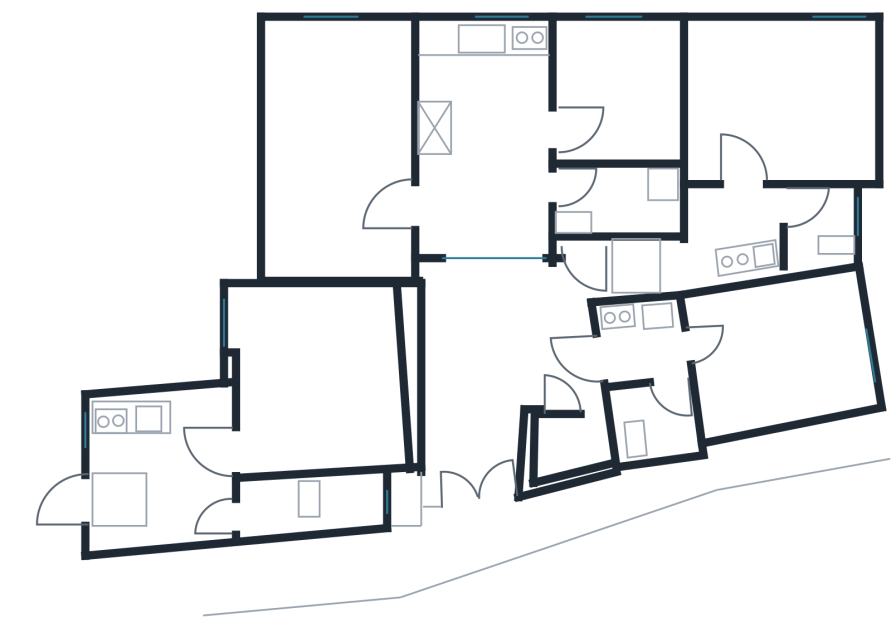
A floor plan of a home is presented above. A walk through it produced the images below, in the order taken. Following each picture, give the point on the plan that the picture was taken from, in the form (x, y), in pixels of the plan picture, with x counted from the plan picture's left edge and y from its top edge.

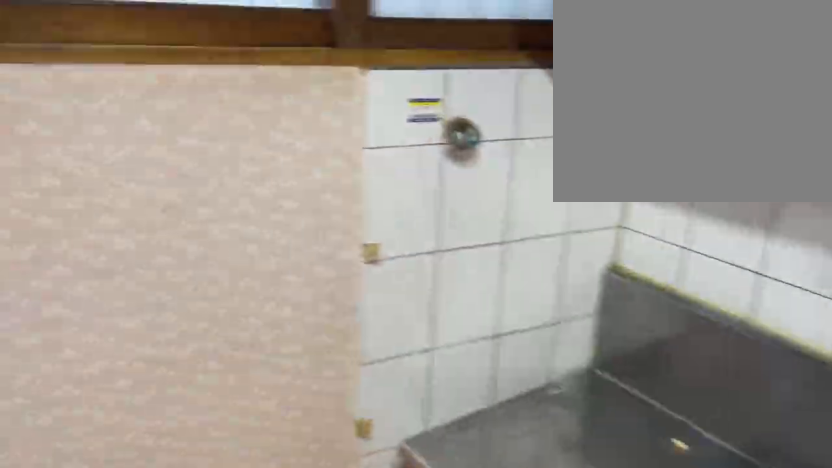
(143, 488)
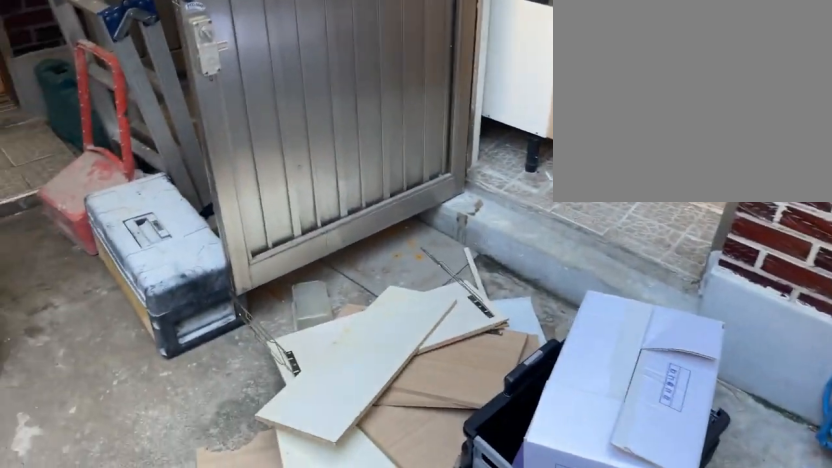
(552, 364)
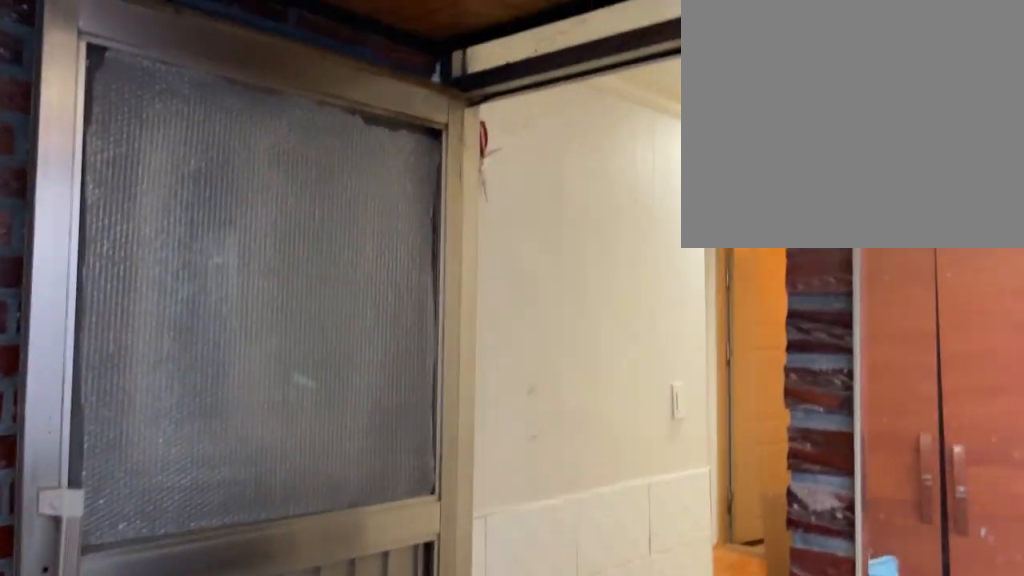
(531, 305)
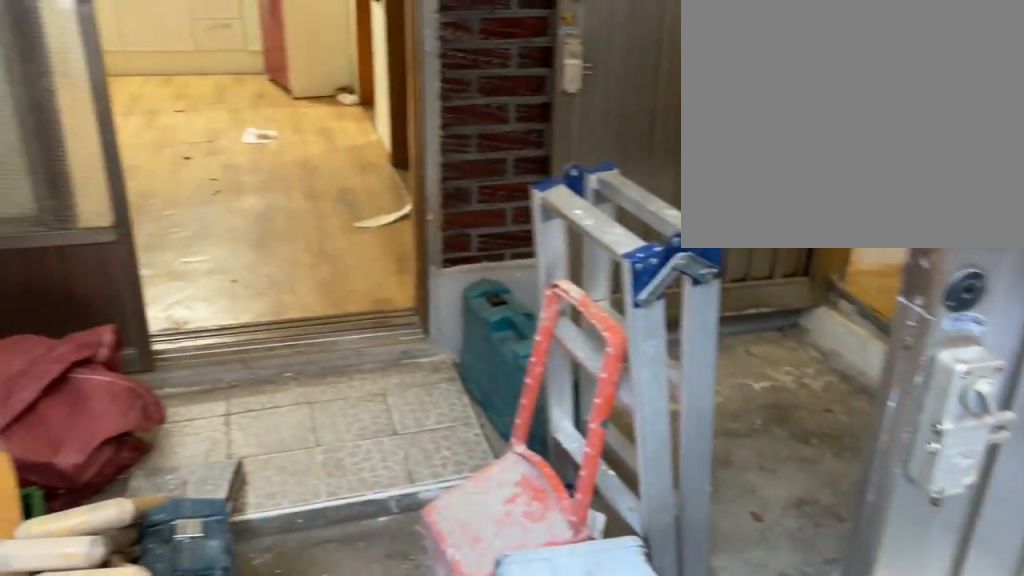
(533, 343)
